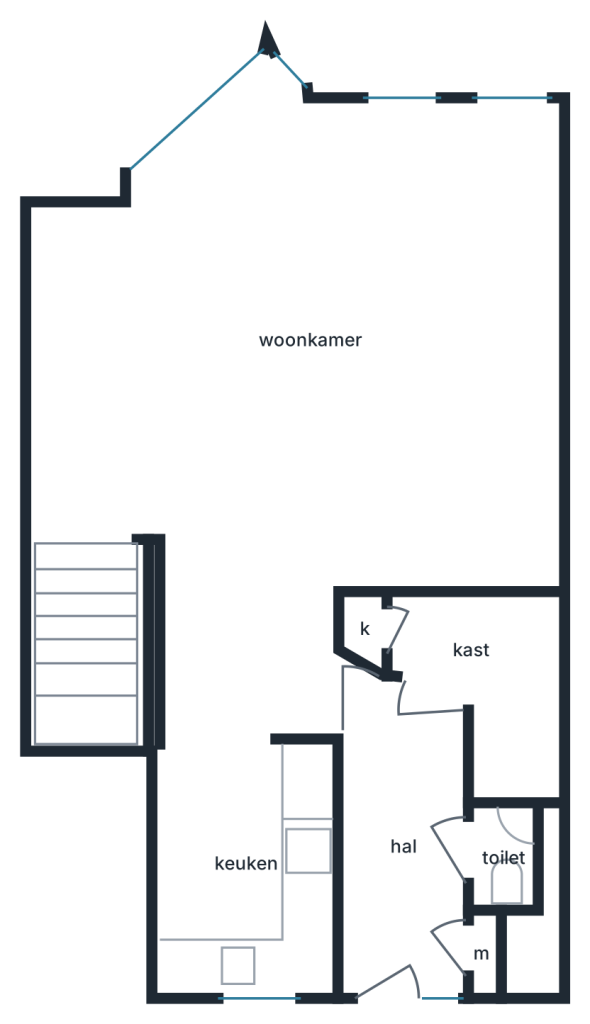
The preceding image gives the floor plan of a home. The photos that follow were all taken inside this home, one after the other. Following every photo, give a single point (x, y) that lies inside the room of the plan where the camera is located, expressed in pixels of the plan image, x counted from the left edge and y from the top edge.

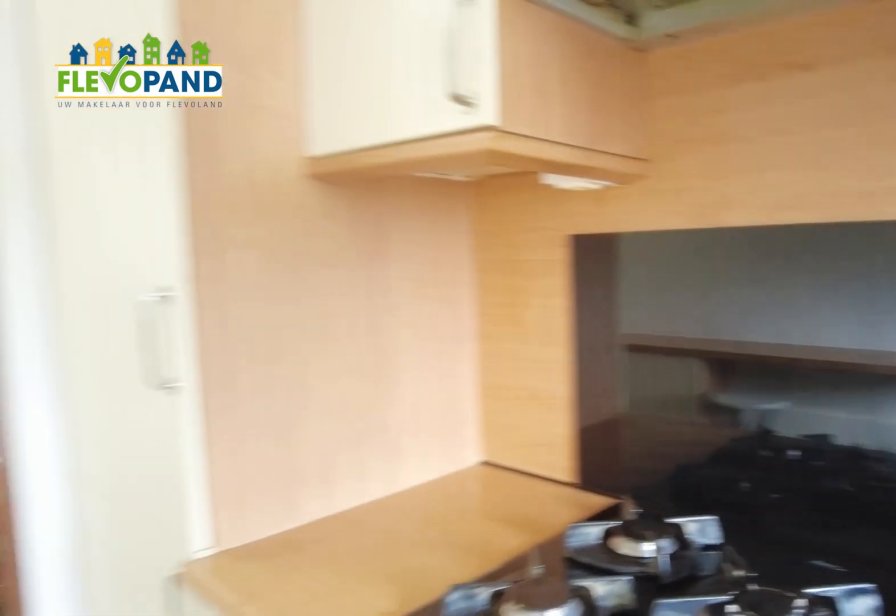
(247, 866)
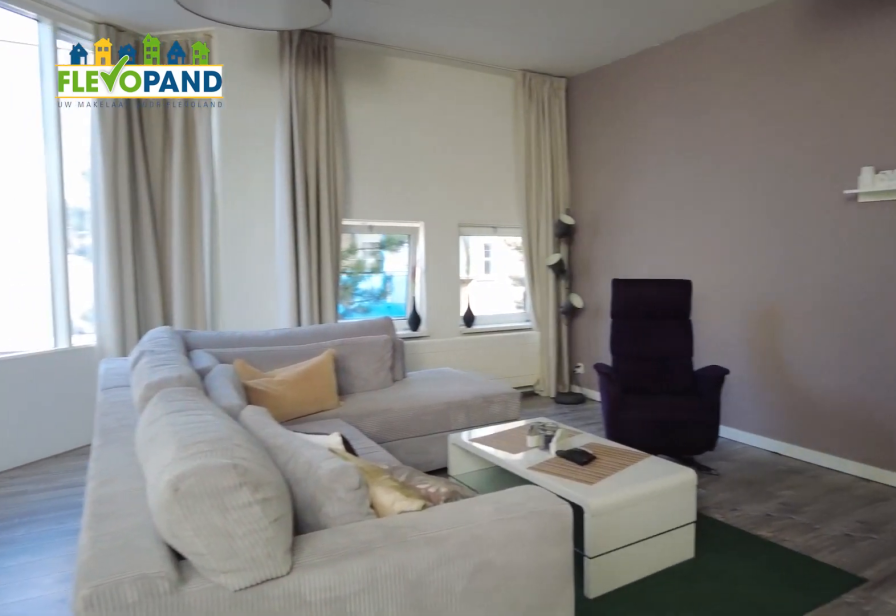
(309, 493)
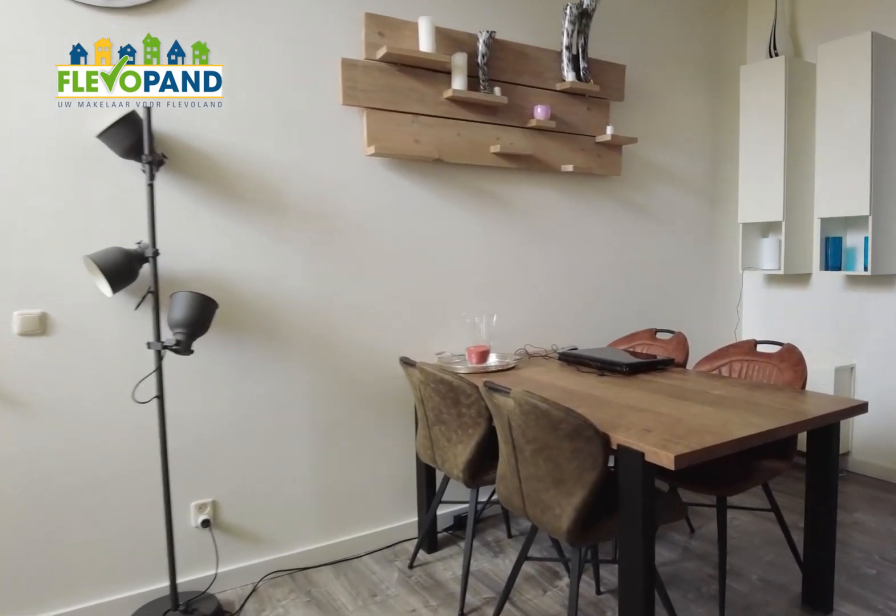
(309, 493)
